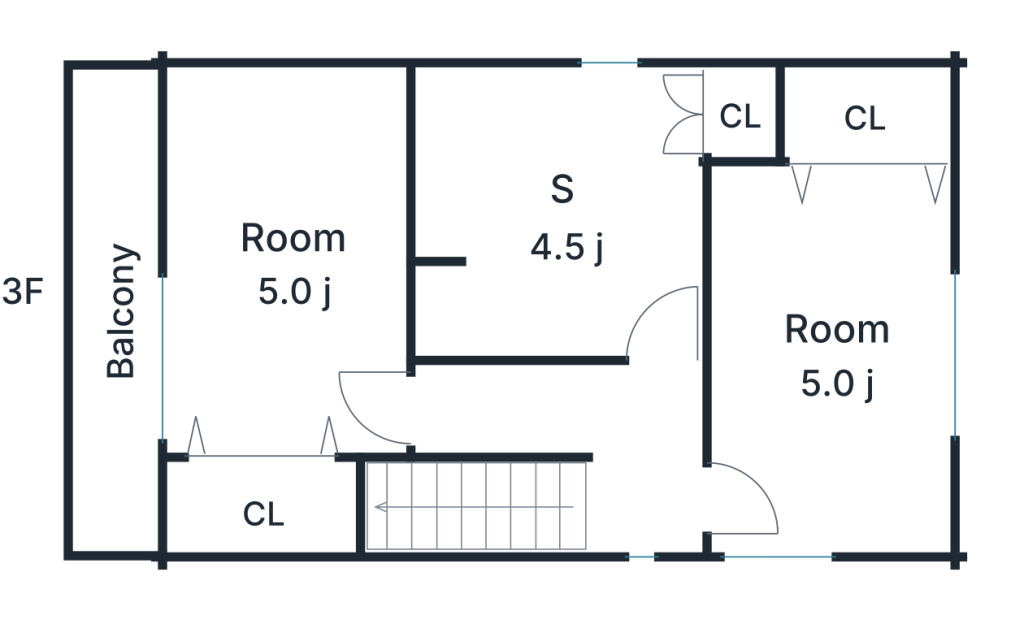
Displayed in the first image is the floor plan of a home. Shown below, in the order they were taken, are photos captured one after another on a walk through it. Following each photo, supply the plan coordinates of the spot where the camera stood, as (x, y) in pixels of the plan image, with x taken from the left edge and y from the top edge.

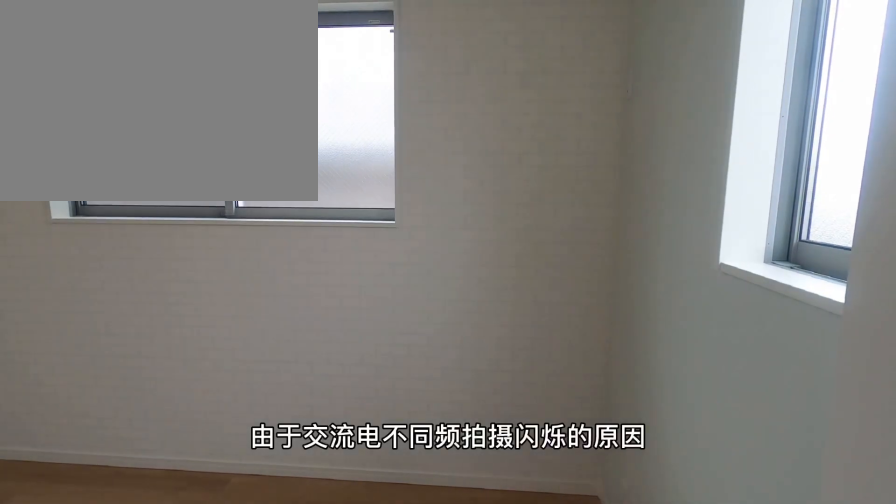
(836, 359)
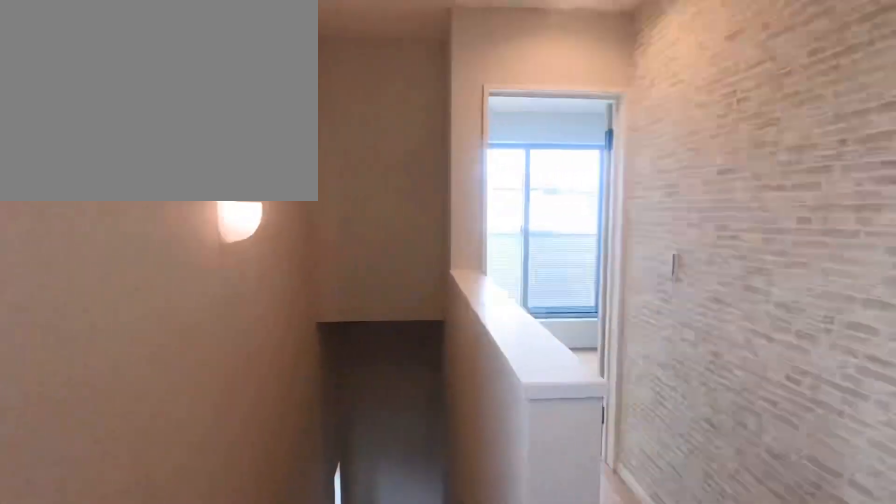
(656, 439)
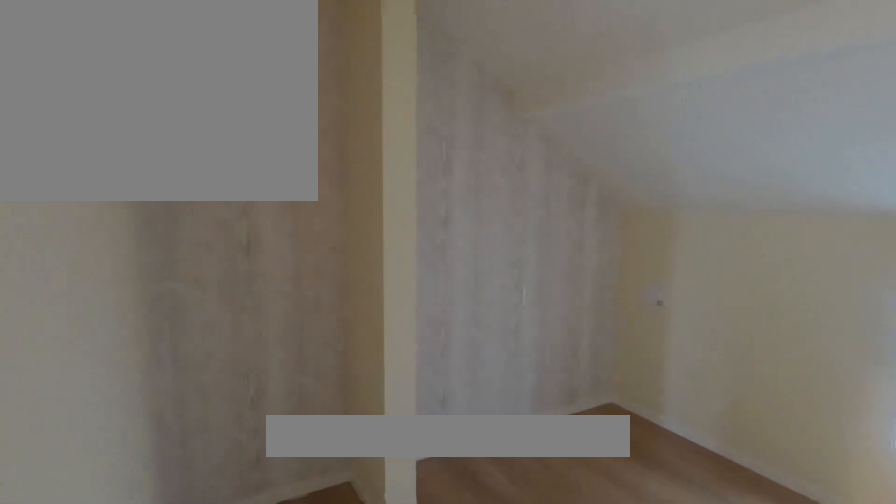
(568, 264)
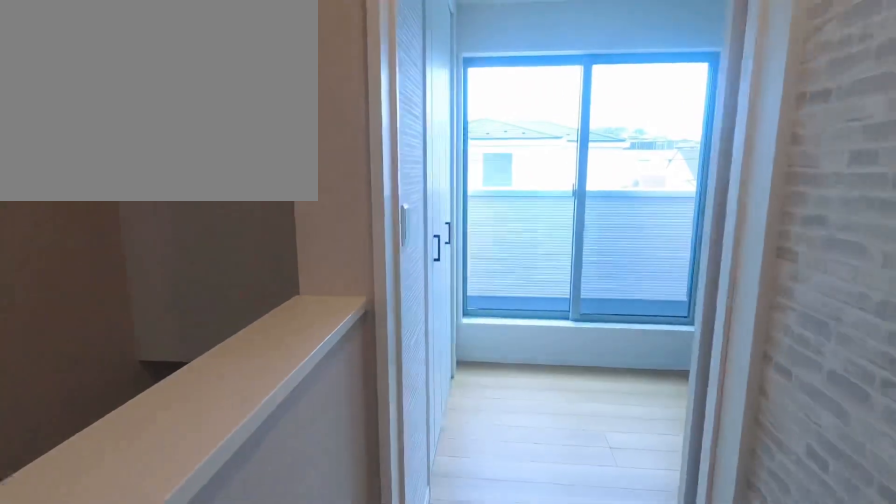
(414, 406)
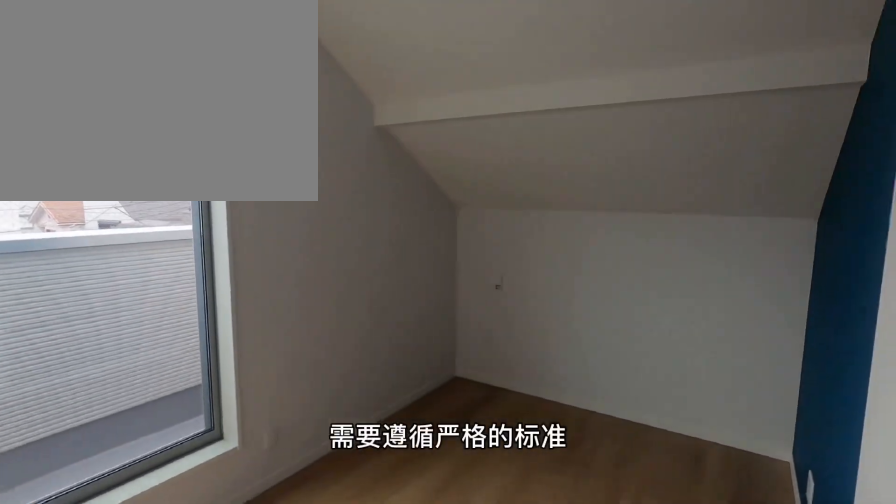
(292, 258)
